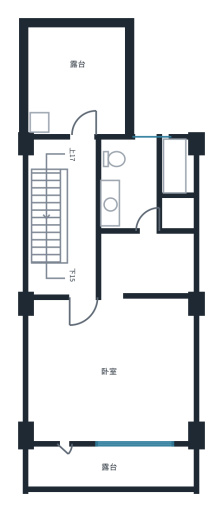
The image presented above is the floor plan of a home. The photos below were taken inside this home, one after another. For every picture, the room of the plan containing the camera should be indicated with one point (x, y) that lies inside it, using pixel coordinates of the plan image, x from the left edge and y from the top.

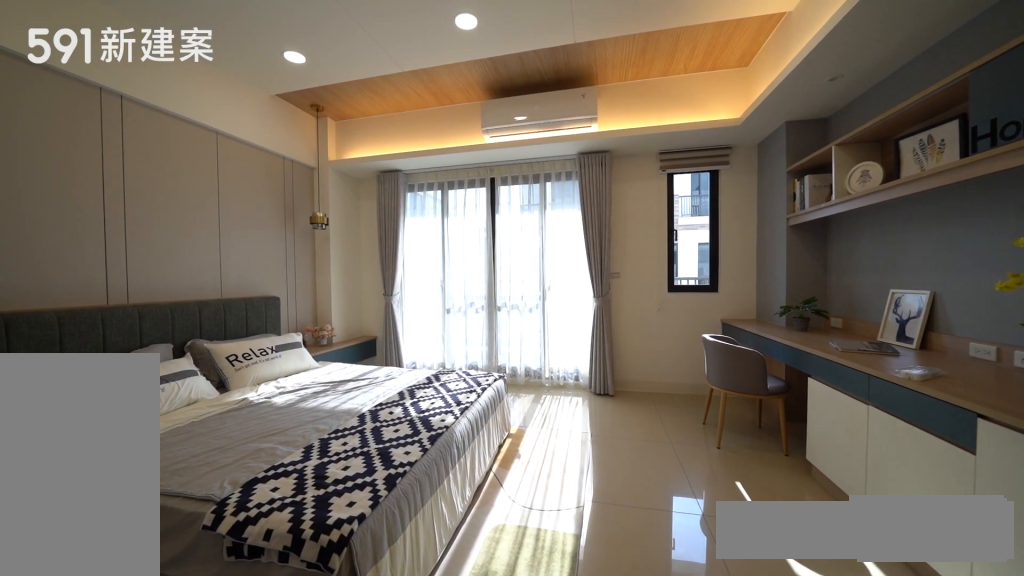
(111, 370)
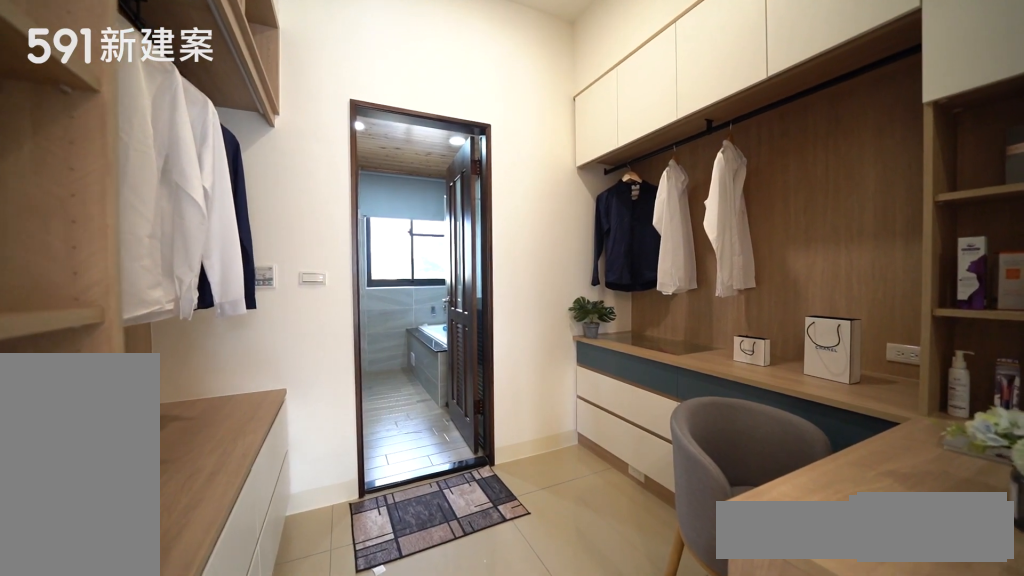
(147, 264)
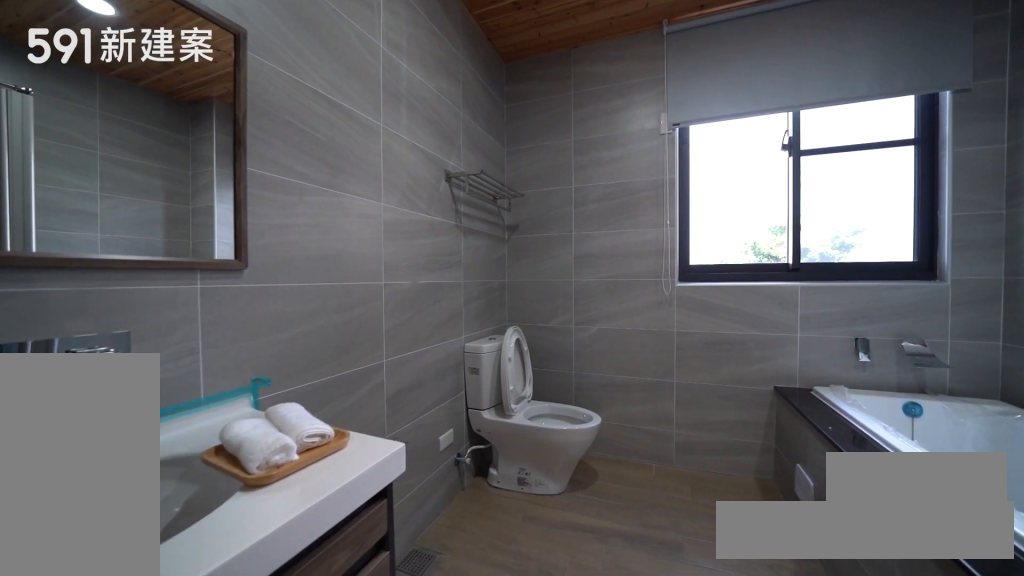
(174, 167)
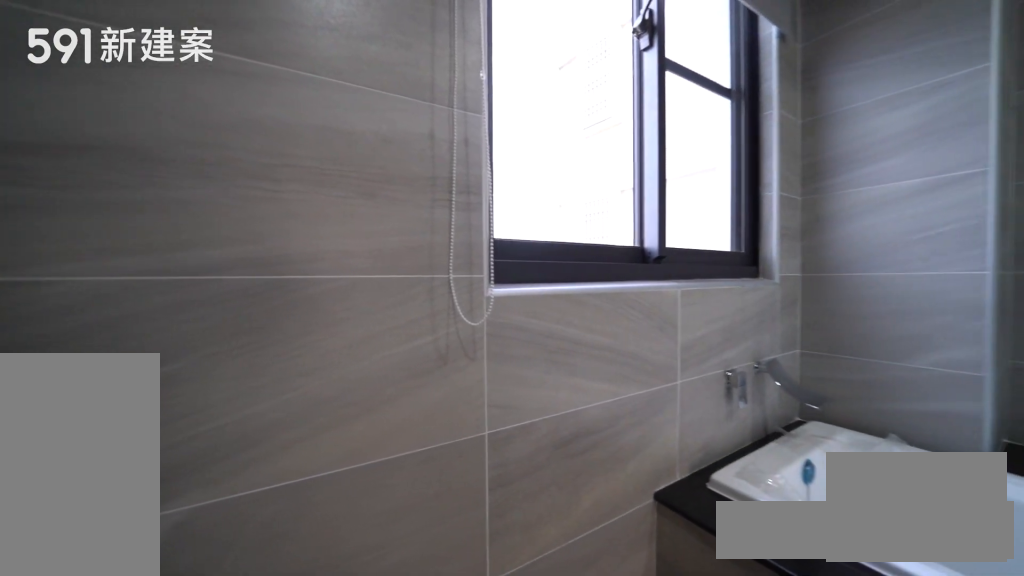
(174, 167)
